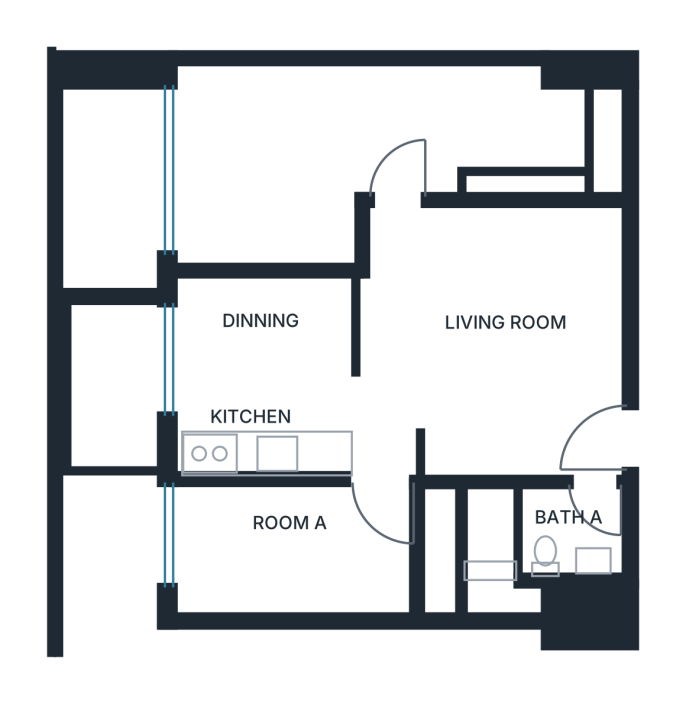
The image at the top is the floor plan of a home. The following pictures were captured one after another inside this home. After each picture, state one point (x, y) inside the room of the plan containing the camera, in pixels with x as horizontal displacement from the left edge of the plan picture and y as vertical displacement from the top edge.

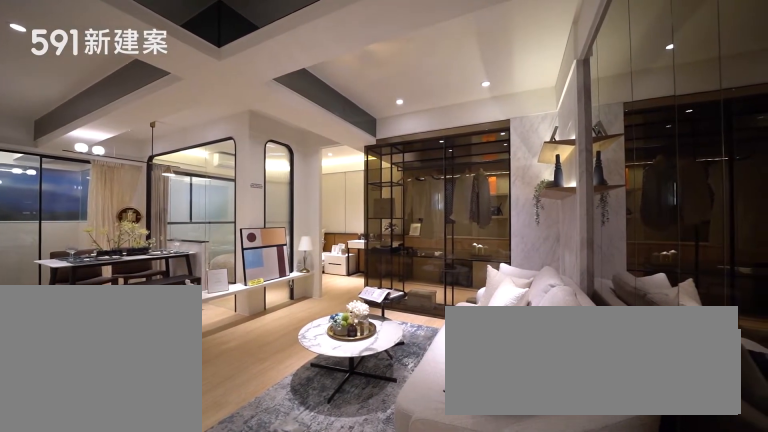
(499, 308)
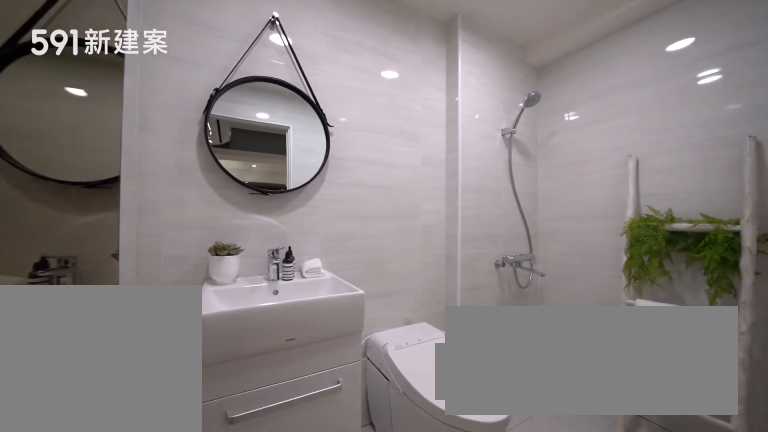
(540, 552)
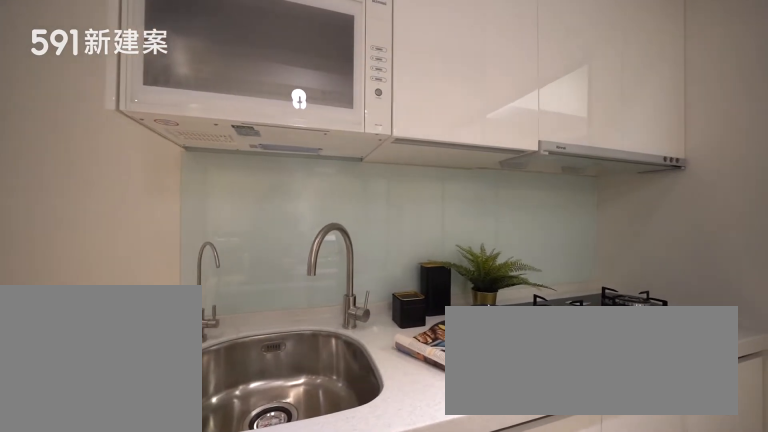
(256, 431)
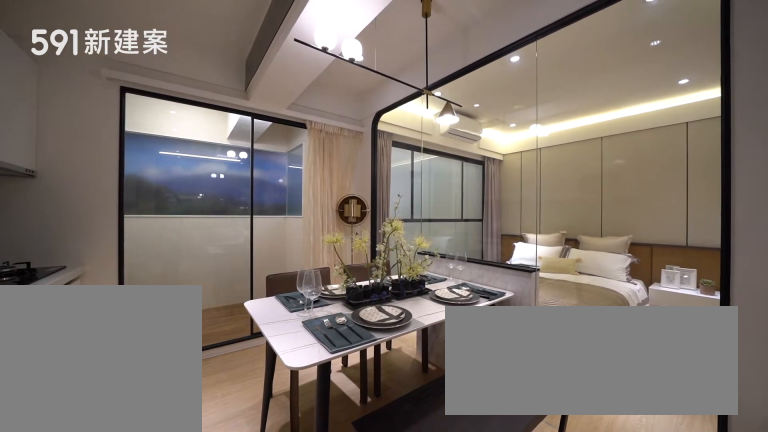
(262, 337)
